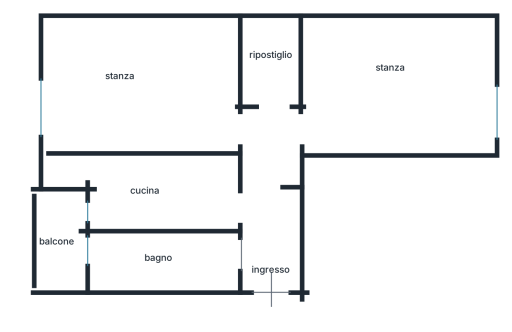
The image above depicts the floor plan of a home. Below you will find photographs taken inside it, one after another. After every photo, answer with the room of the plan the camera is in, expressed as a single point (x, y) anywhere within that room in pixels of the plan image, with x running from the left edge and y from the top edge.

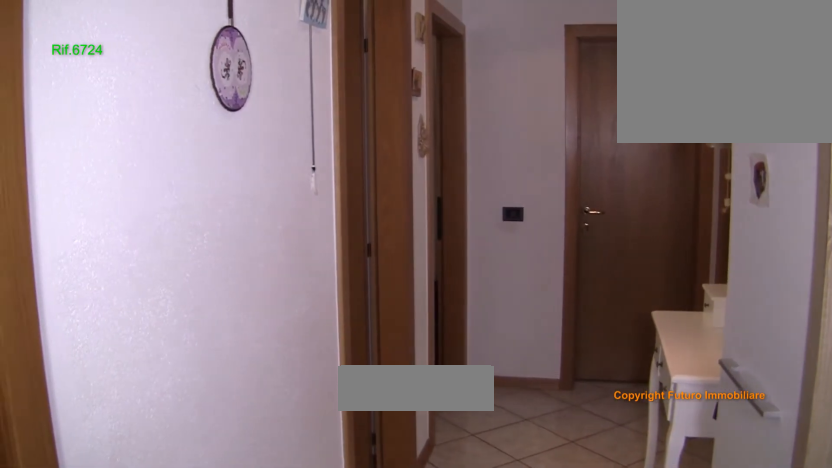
(270, 188)
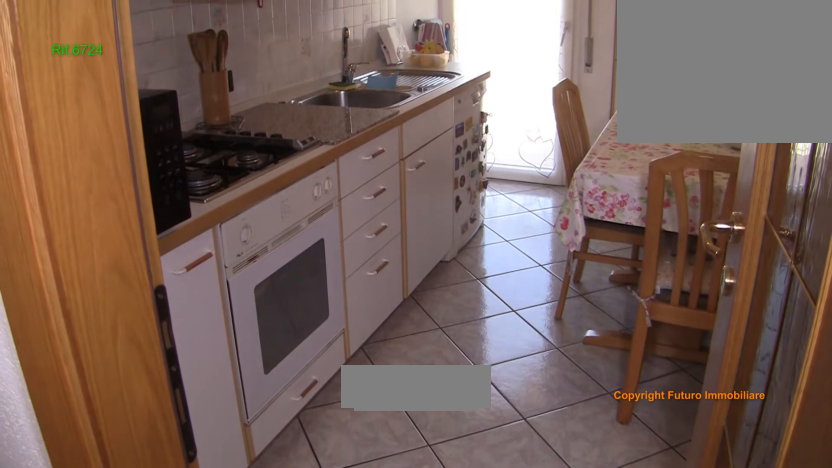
(166, 193)
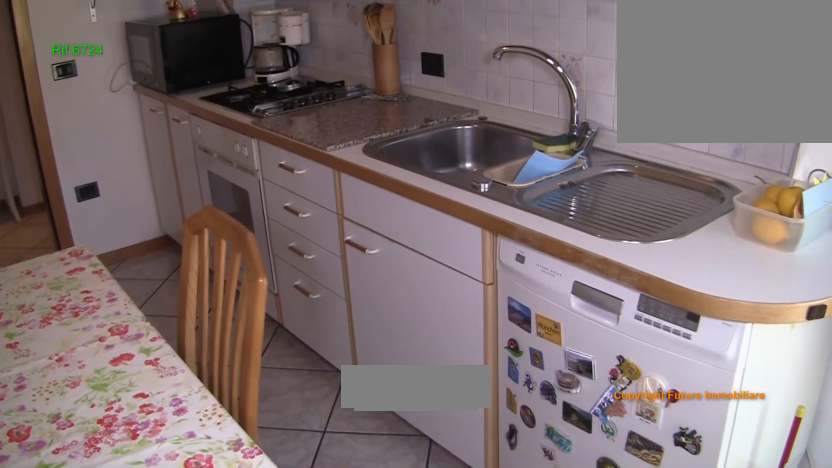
(166, 193)
